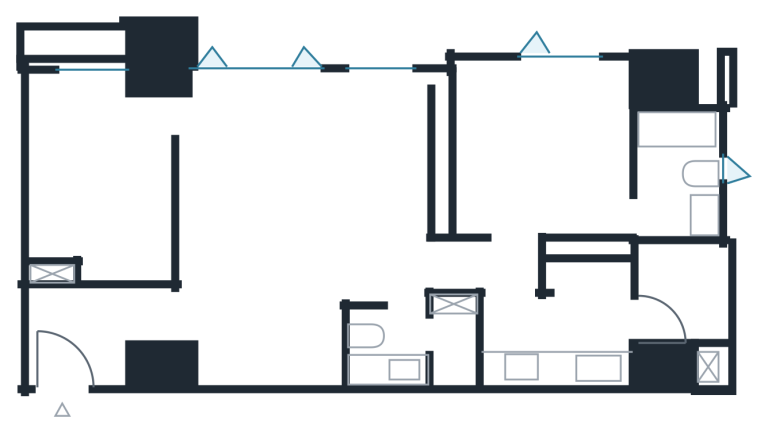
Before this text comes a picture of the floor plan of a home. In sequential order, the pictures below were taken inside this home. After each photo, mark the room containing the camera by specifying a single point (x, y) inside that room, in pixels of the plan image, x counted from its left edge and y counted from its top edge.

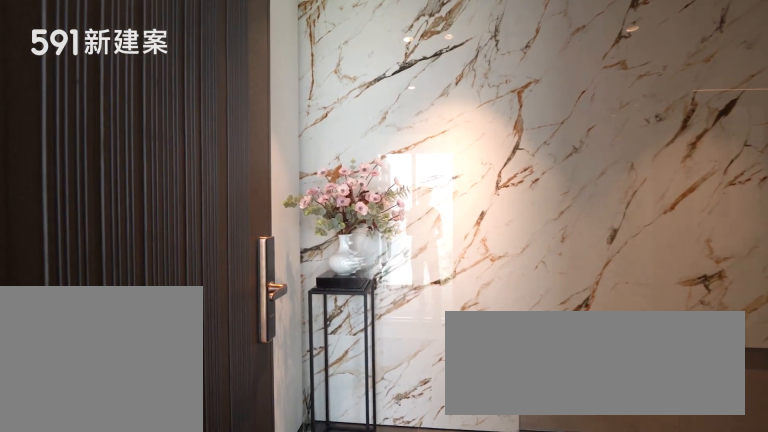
(80, 336)
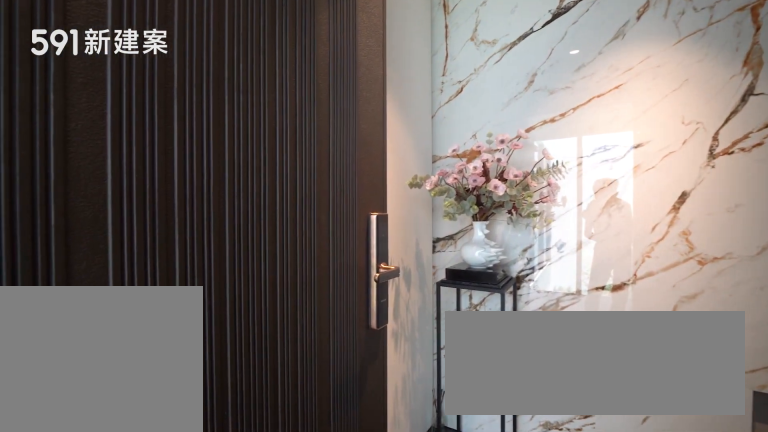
(80, 336)
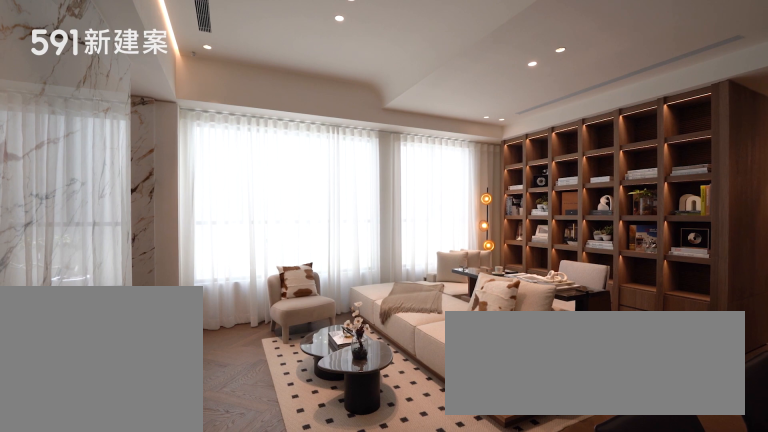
(259, 167)
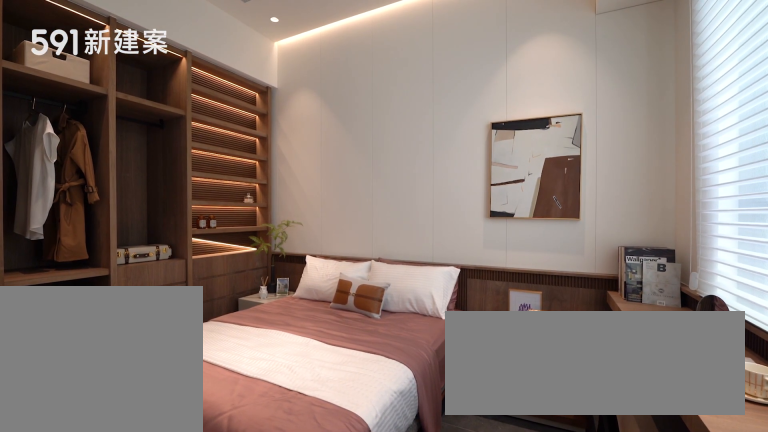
(100, 182)
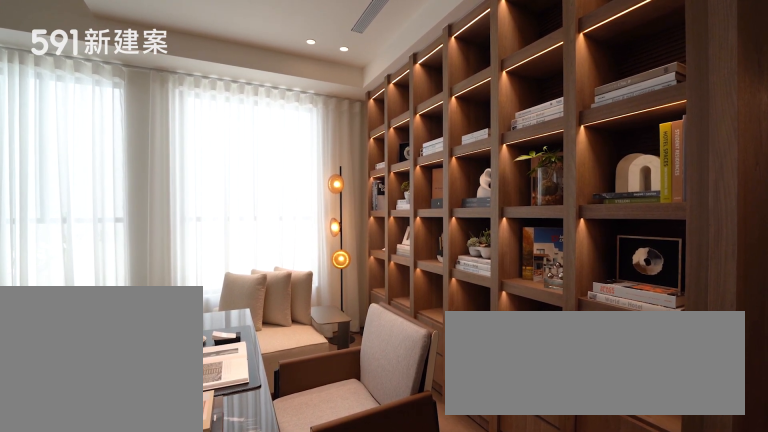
(398, 167)
